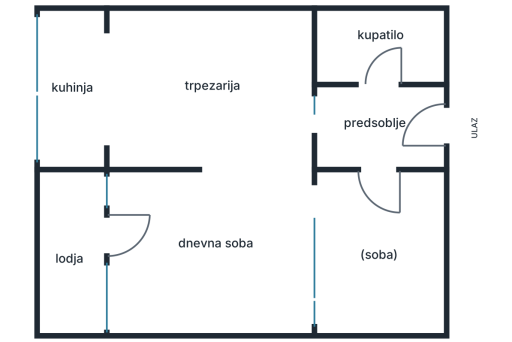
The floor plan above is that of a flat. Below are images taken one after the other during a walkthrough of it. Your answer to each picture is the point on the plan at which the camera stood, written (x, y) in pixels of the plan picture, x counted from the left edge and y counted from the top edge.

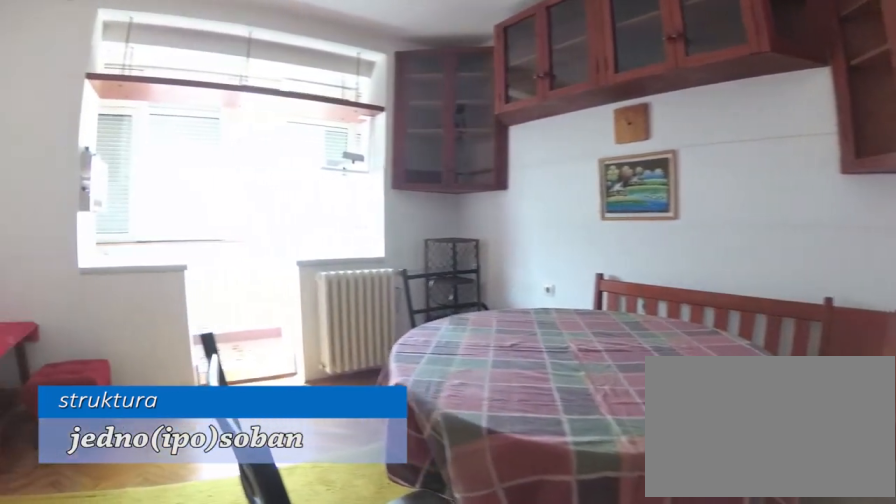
(315, 126)
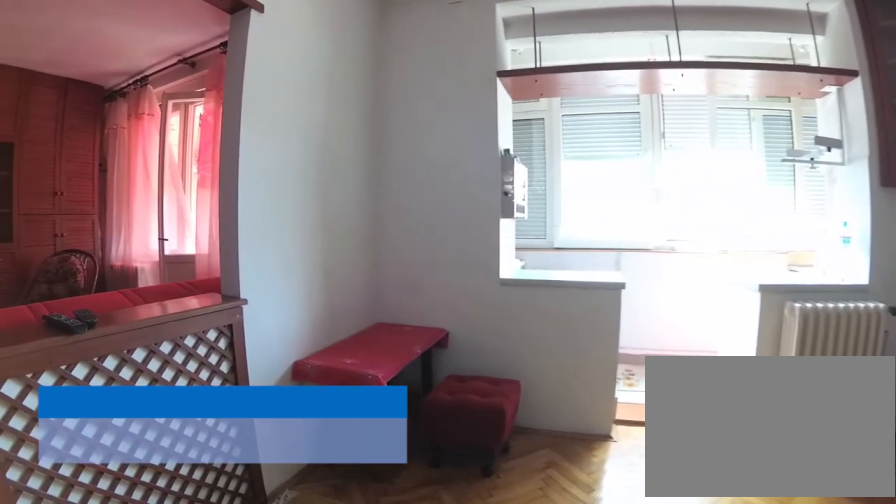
(278, 117)
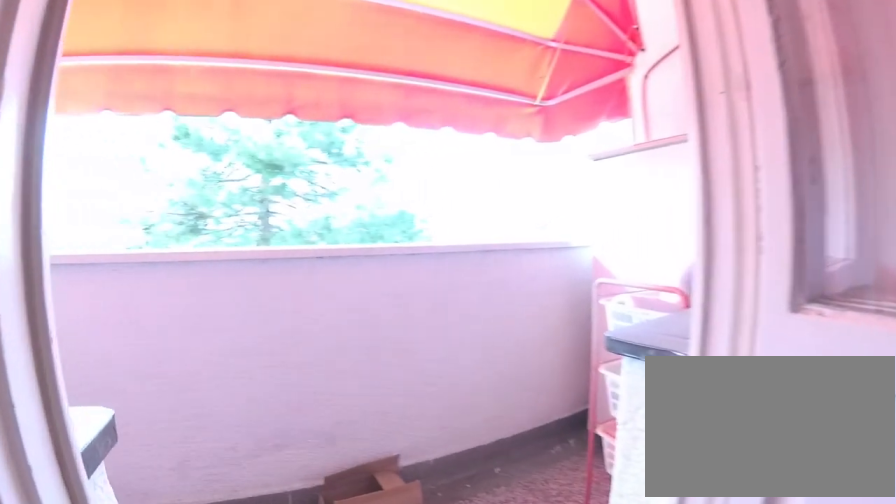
(137, 255)
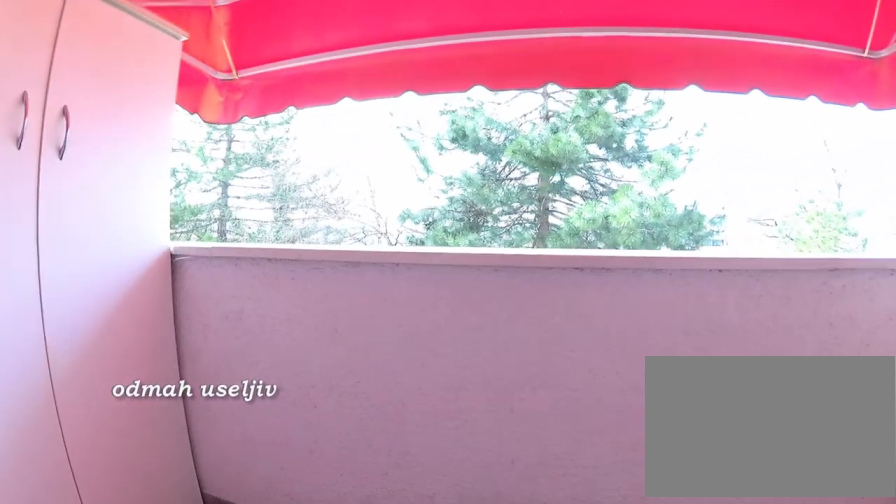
(108, 240)
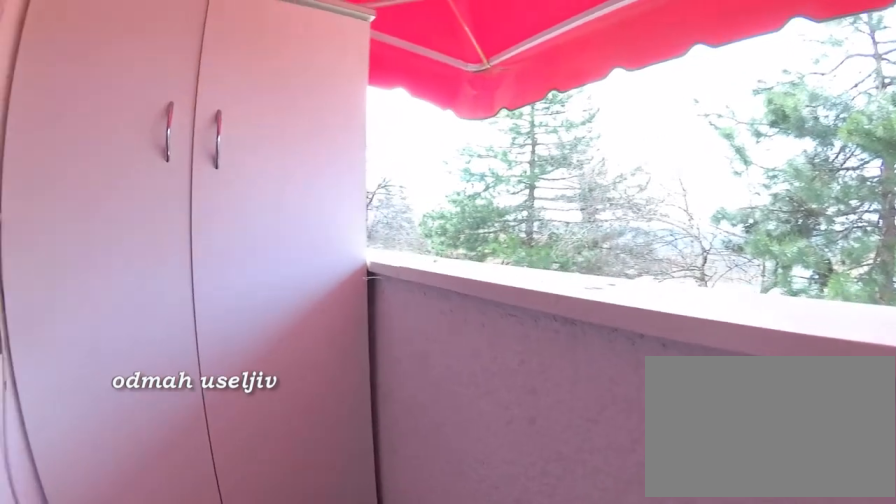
(93, 230)
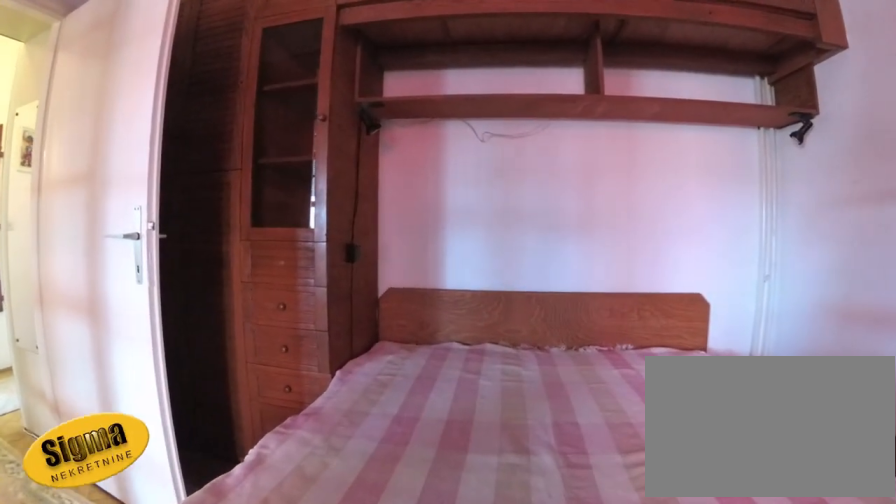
(305, 245)
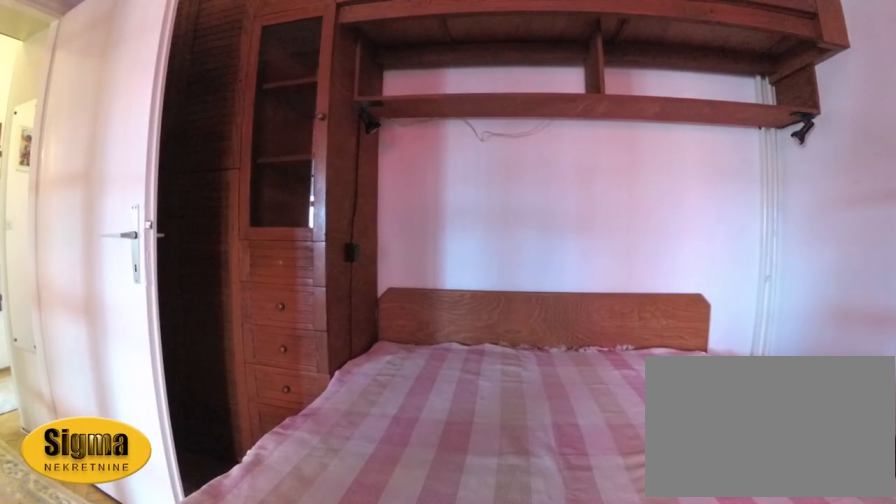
(305, 245)
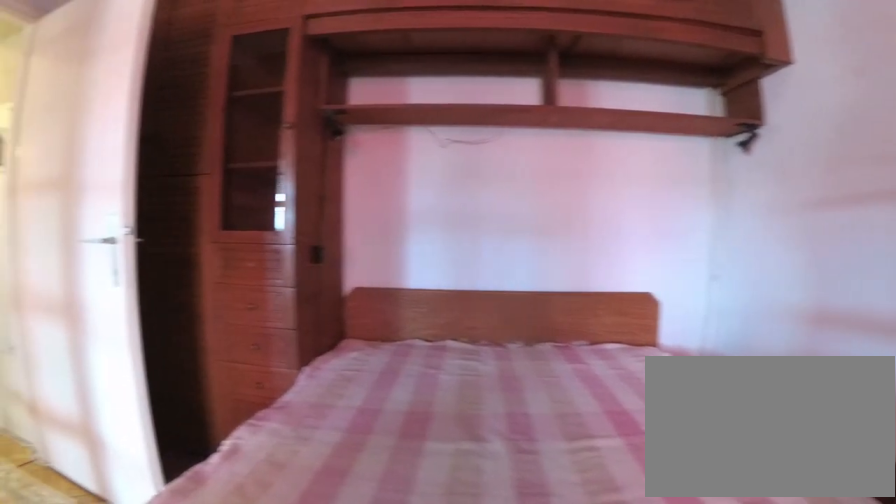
(313, 251)
